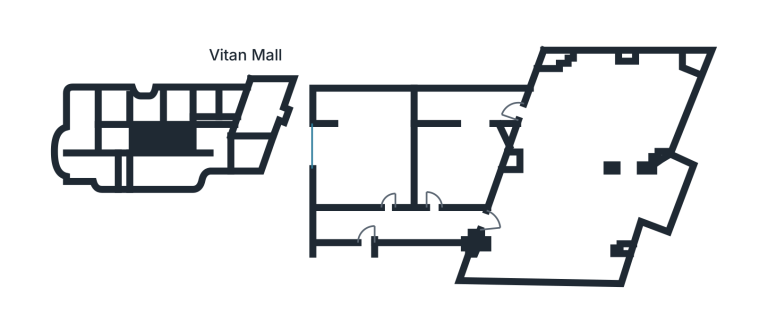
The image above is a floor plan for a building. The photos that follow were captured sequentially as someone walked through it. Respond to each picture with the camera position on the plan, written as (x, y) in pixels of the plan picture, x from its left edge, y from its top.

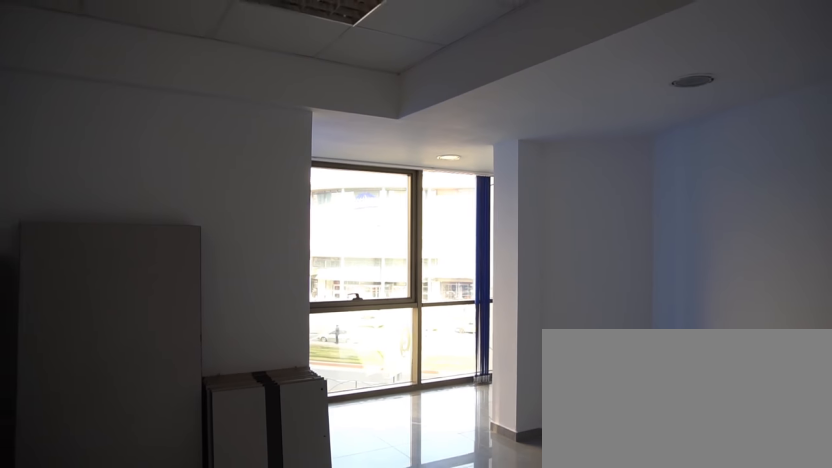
(433, 212)
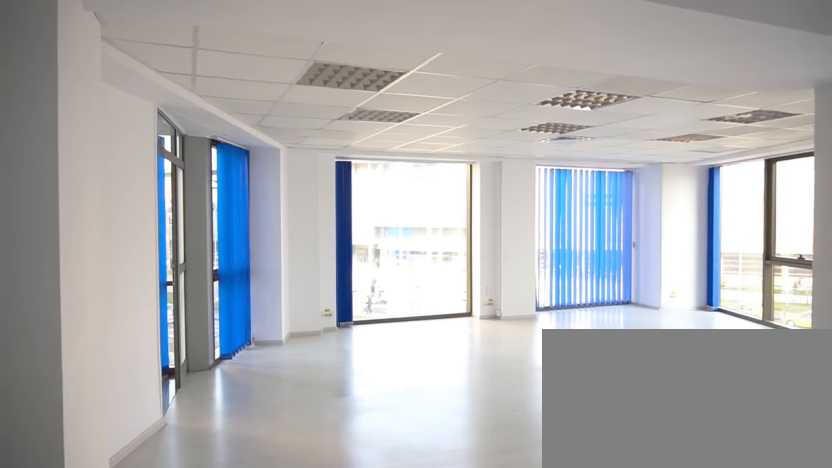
(511, 219)
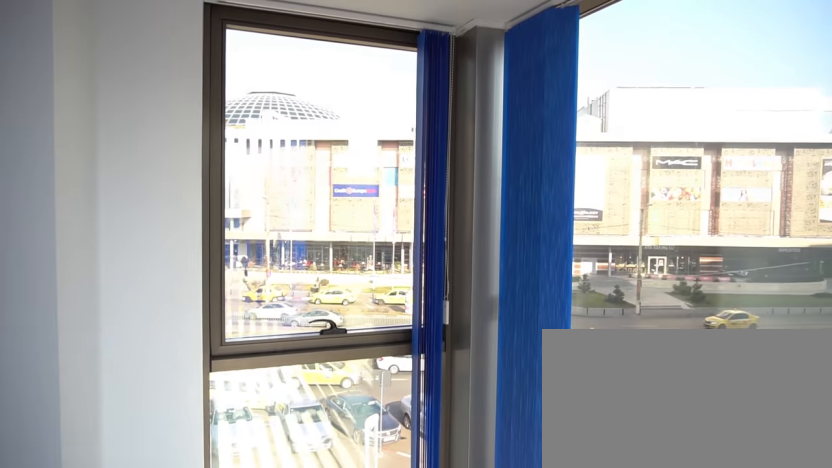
(658, 225)
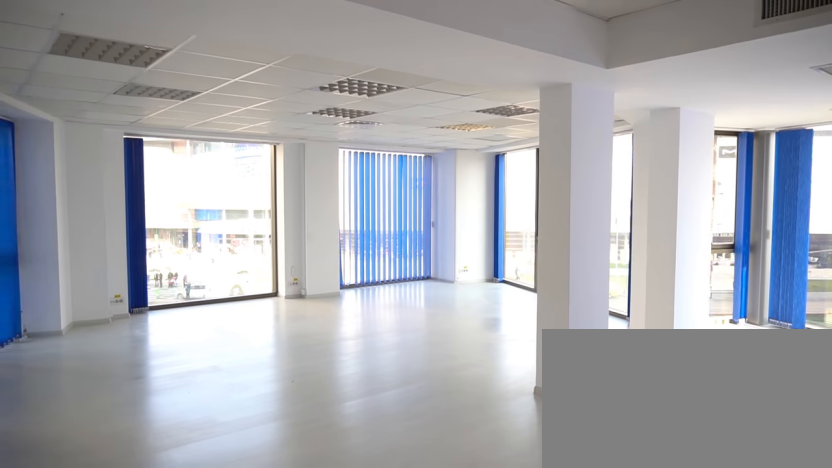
(517, 240)
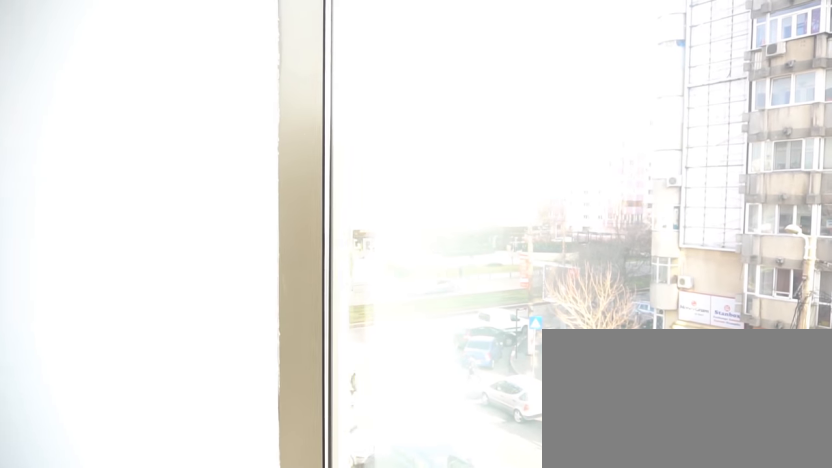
(617, 265)
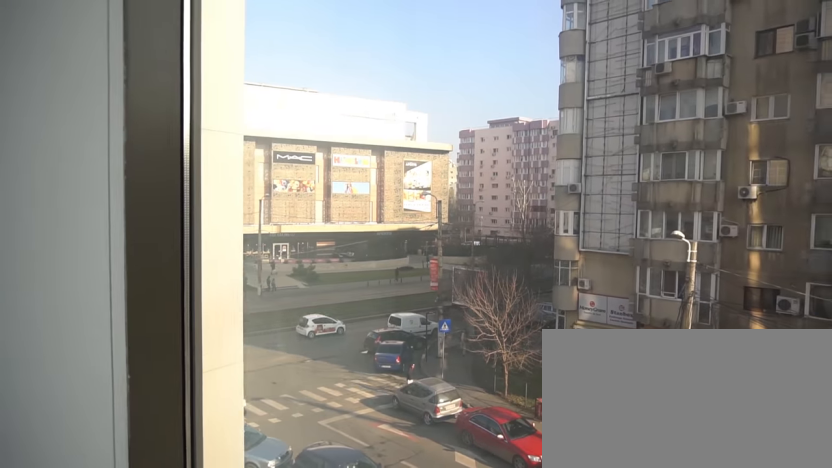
(605, 265)
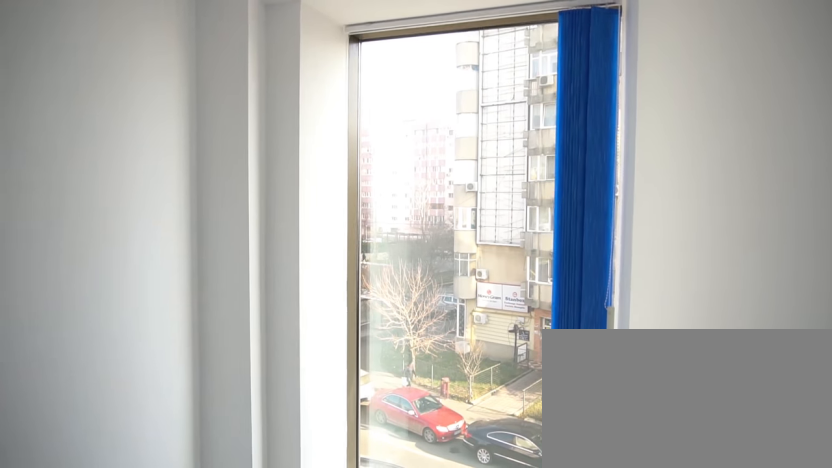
(529, 274)
